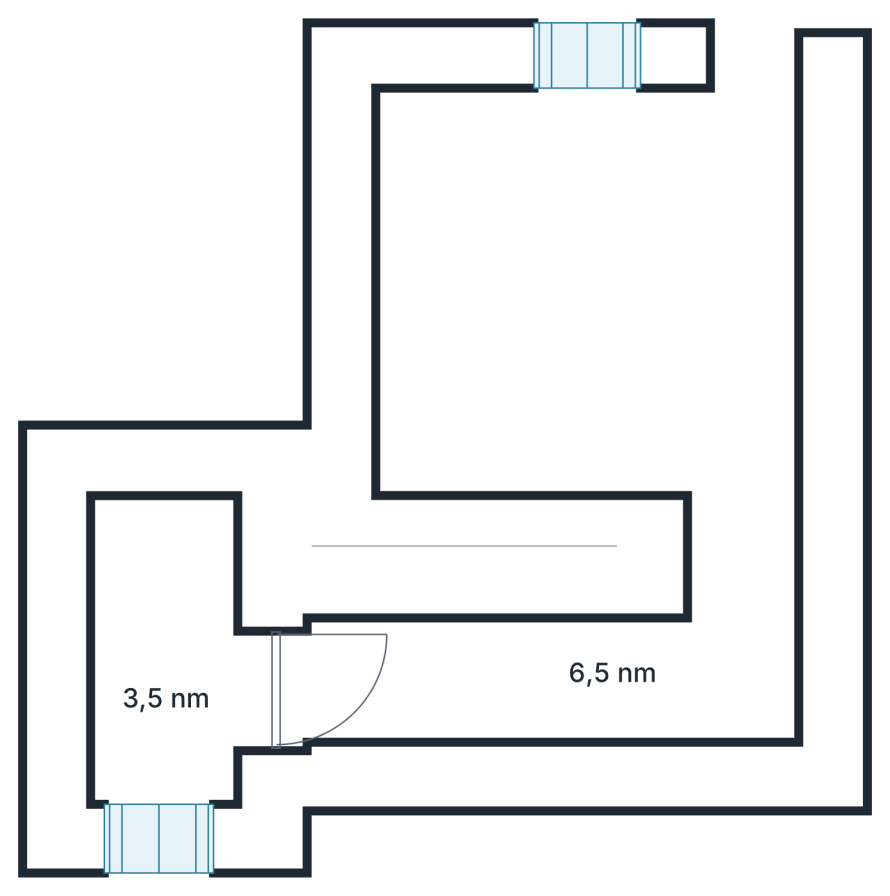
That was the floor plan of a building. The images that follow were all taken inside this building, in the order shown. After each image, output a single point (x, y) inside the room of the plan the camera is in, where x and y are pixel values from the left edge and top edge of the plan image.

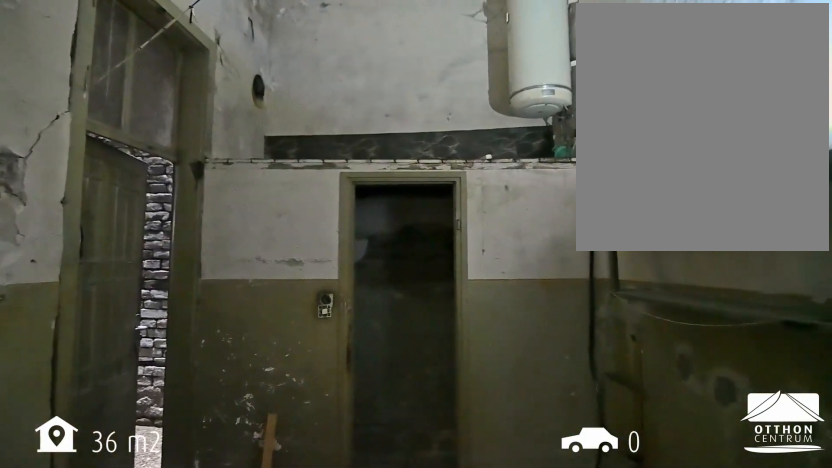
(553, 677)
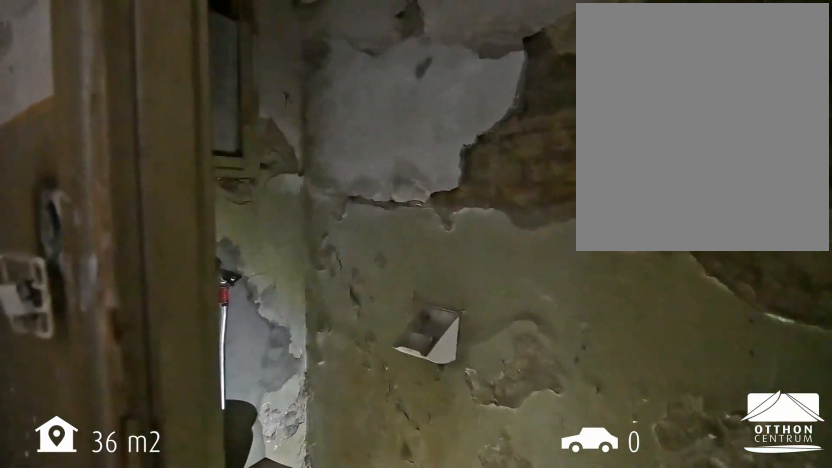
(166, 654)
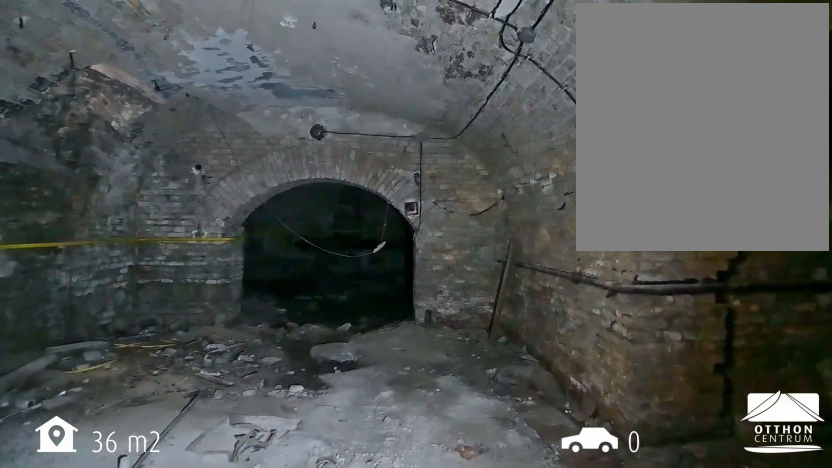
(594, 277)
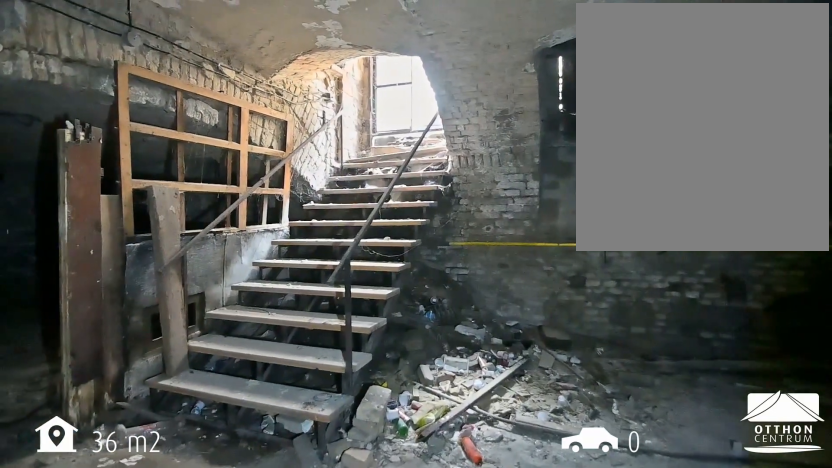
(594, 277)
